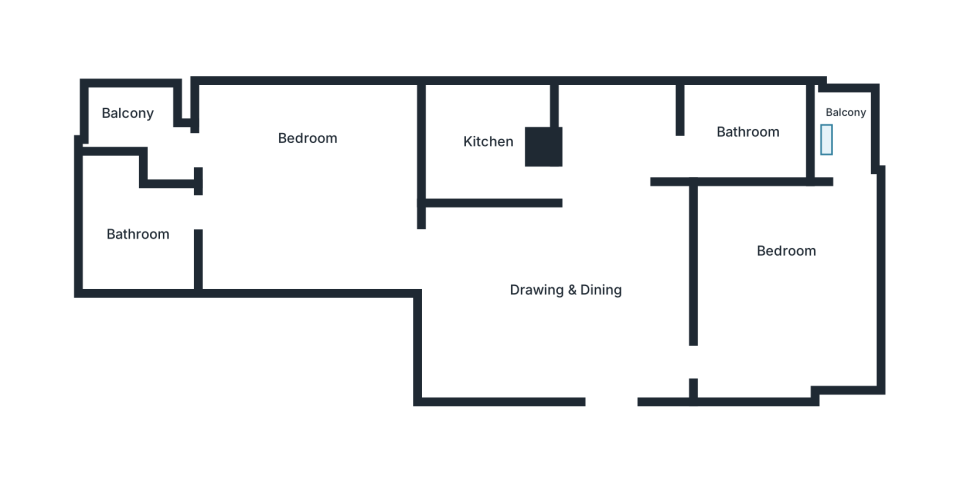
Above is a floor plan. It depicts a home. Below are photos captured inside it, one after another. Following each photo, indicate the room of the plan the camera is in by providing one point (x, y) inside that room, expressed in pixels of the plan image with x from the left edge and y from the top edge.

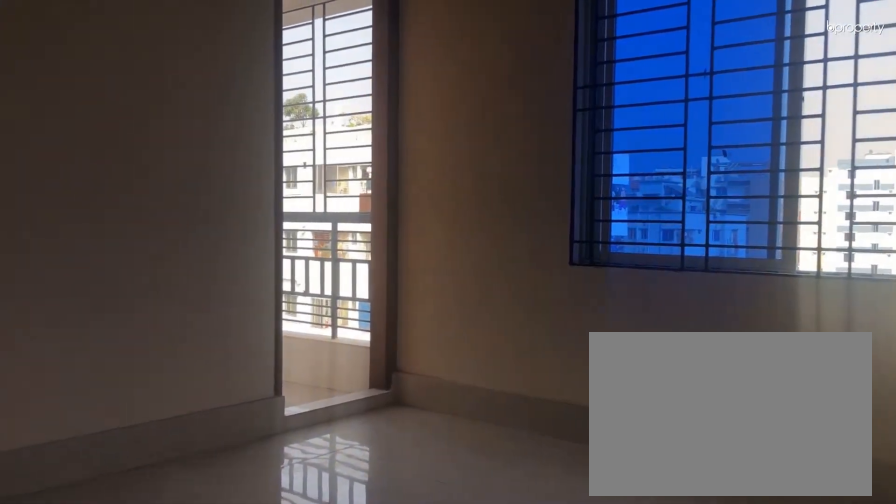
(788, 293)
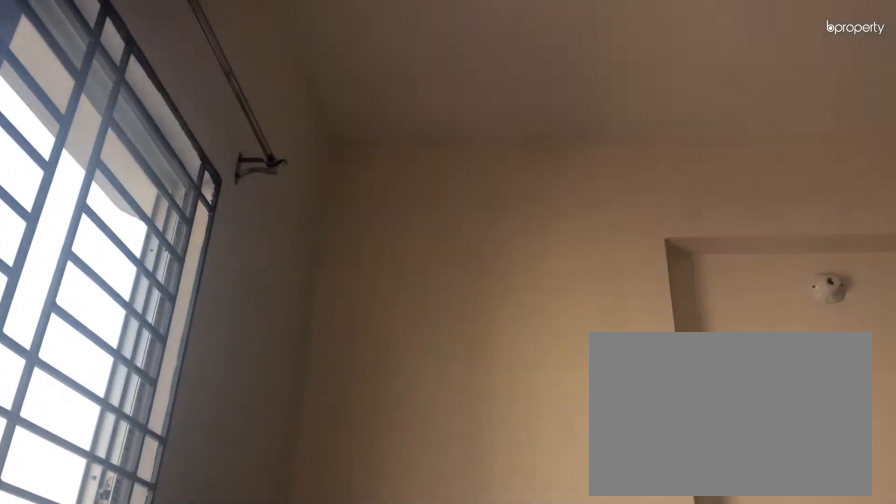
(788, 293)
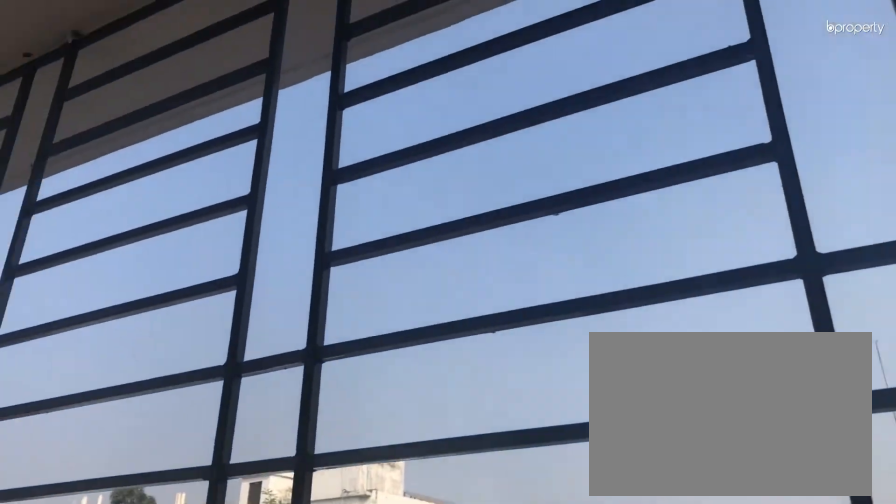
(848, 124)
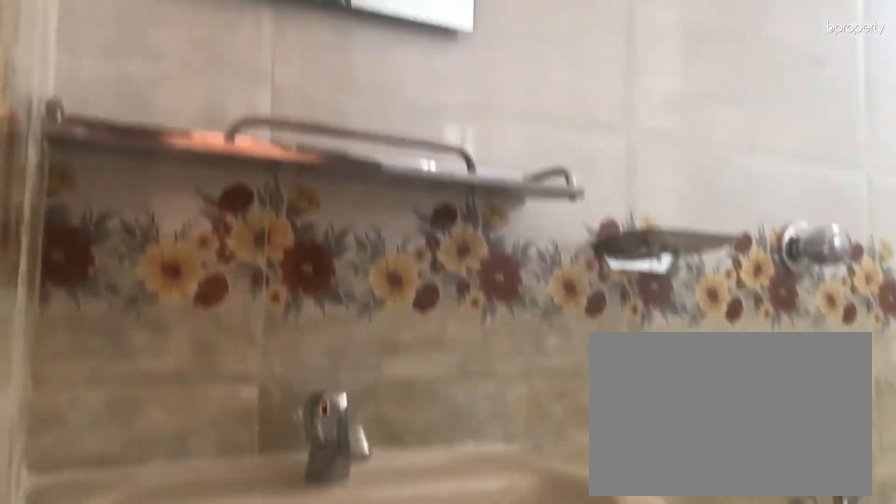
(753, 126)
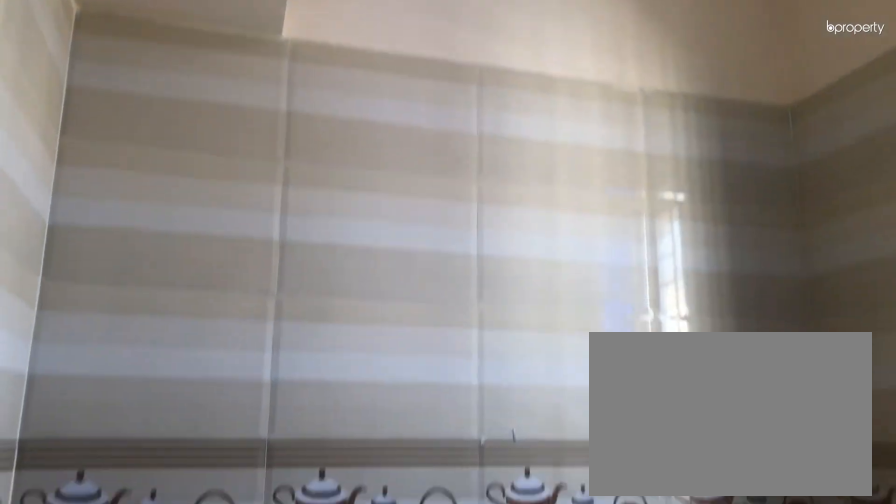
(486, 141)
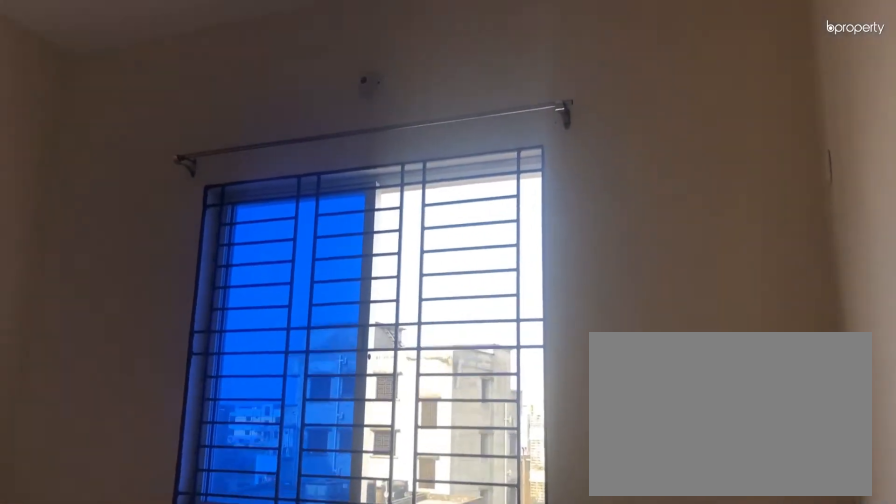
(299, 187)
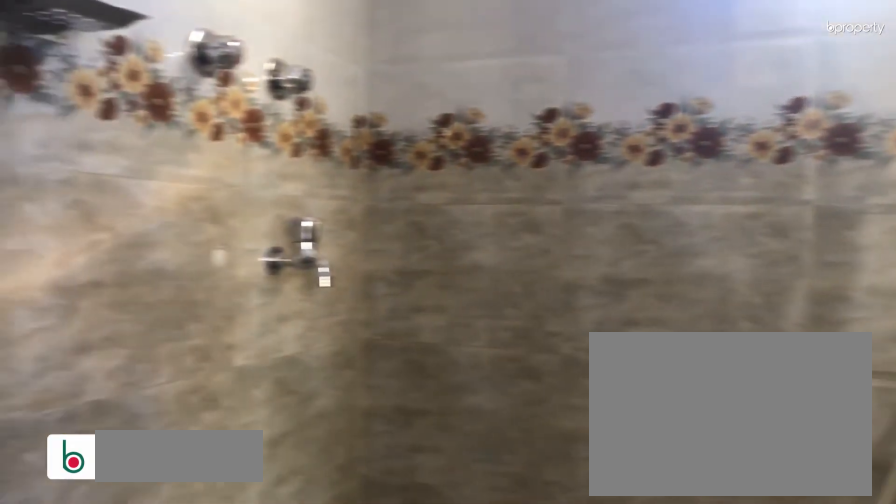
(134, 233)
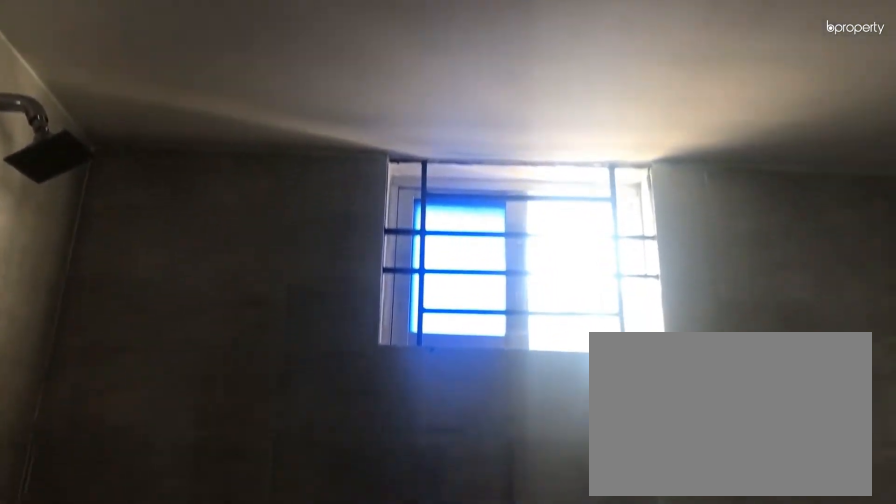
(134, 233)
